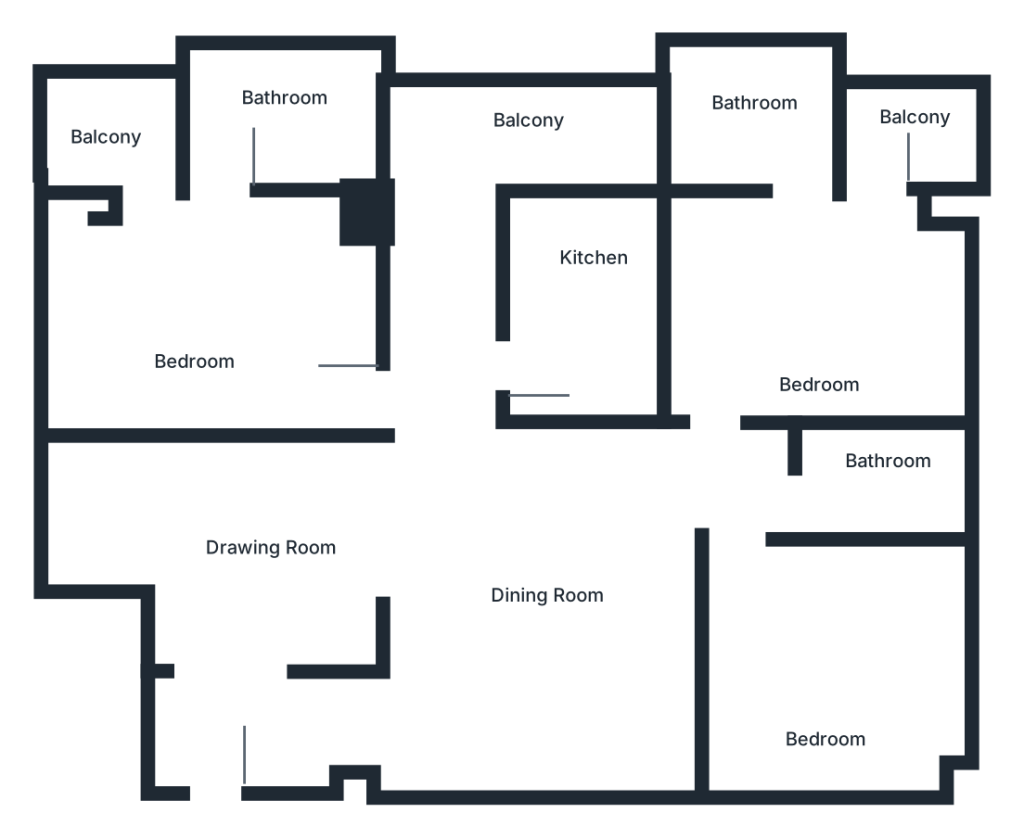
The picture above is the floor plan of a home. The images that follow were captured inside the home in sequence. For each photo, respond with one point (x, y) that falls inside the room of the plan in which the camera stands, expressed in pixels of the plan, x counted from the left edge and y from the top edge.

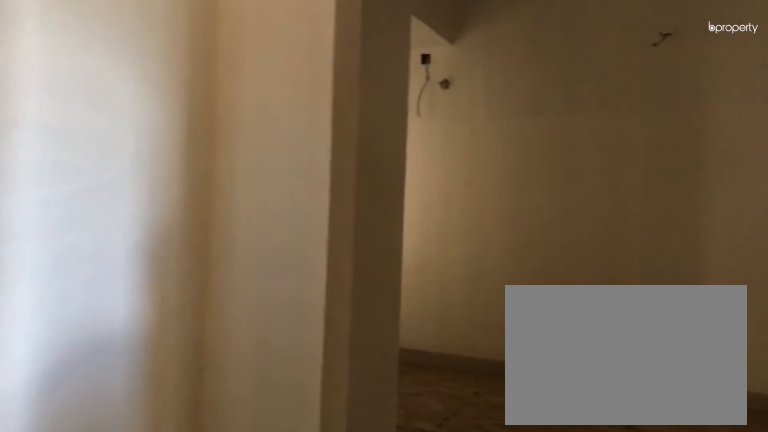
(206, 725)
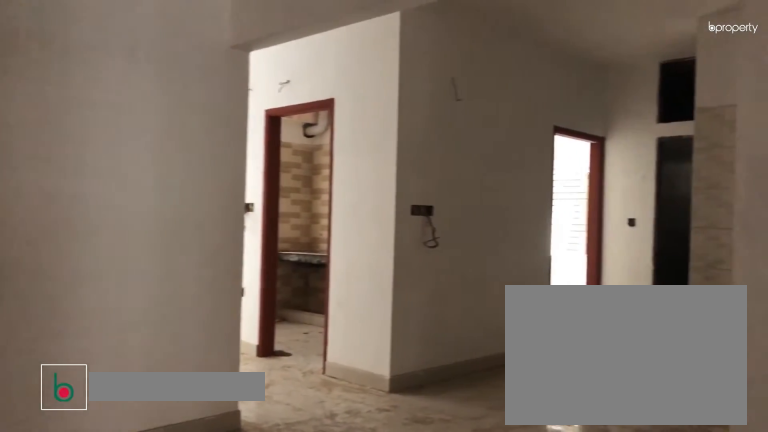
(290, 540)
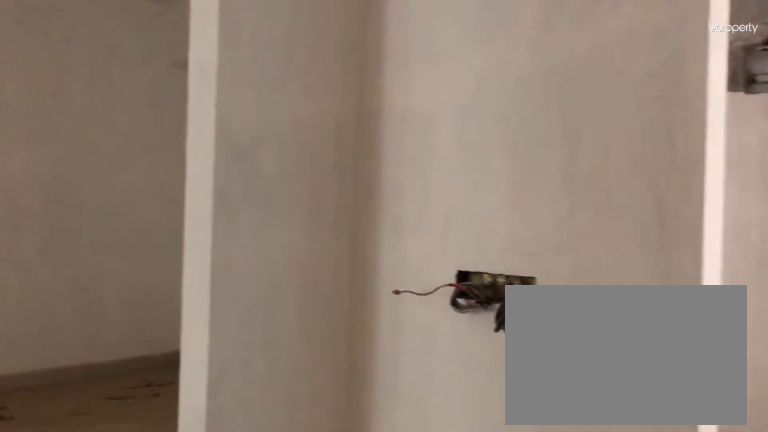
(290, 540)
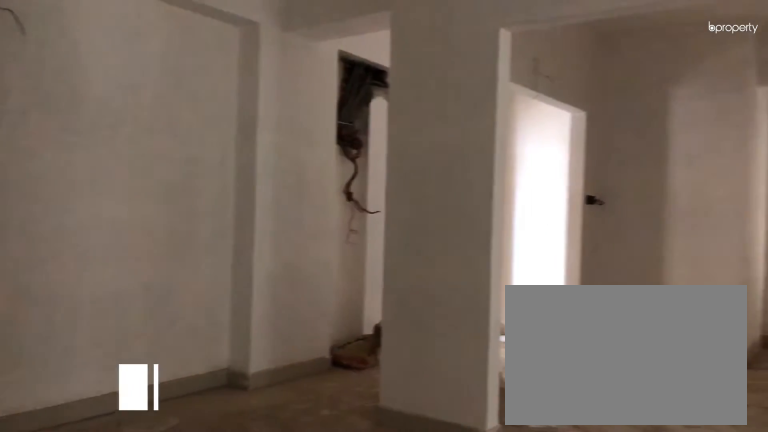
(518, 604)
